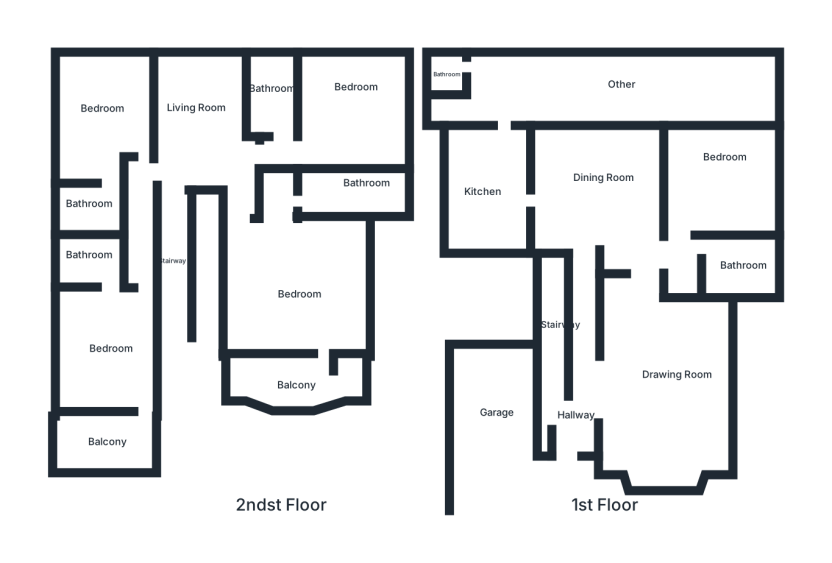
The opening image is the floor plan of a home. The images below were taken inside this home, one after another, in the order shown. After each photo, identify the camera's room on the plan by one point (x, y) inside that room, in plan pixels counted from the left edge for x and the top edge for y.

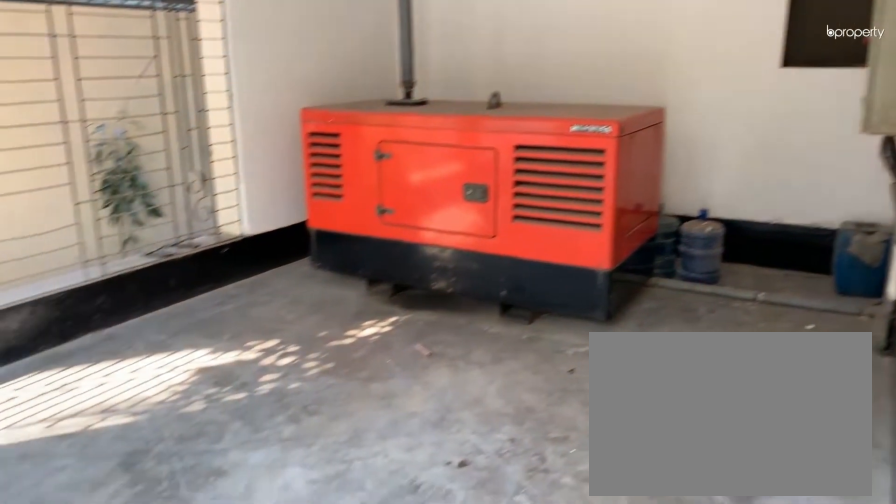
(496, 423)
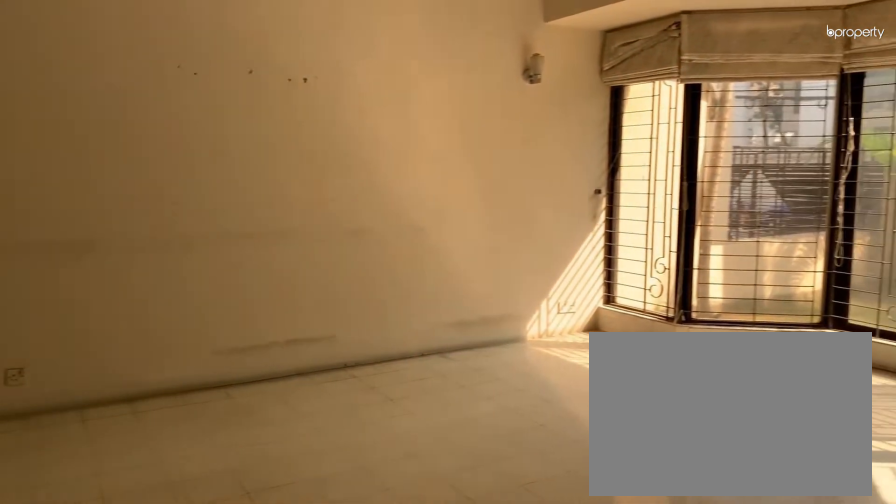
(668, 379)
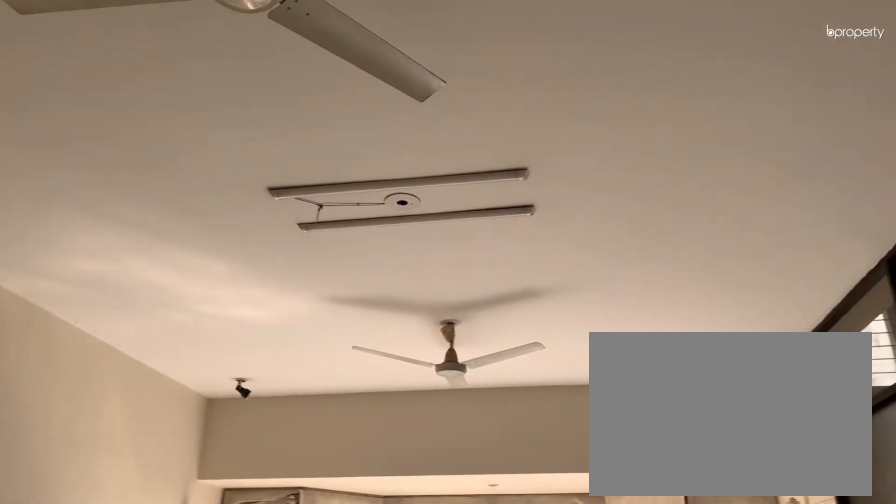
(668, 379)
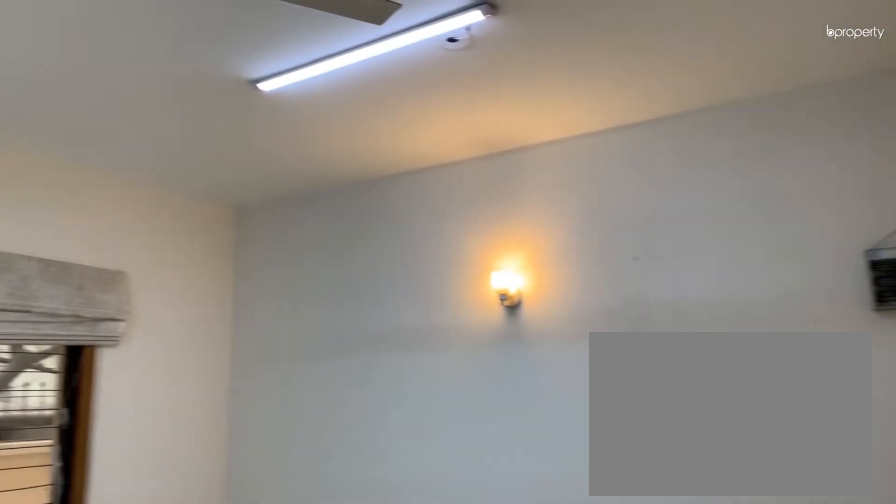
(606, 182)
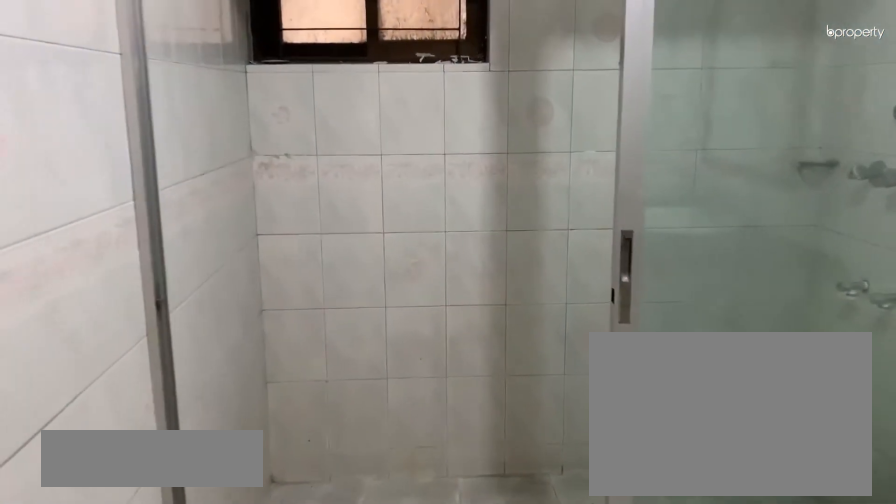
(736, 266)
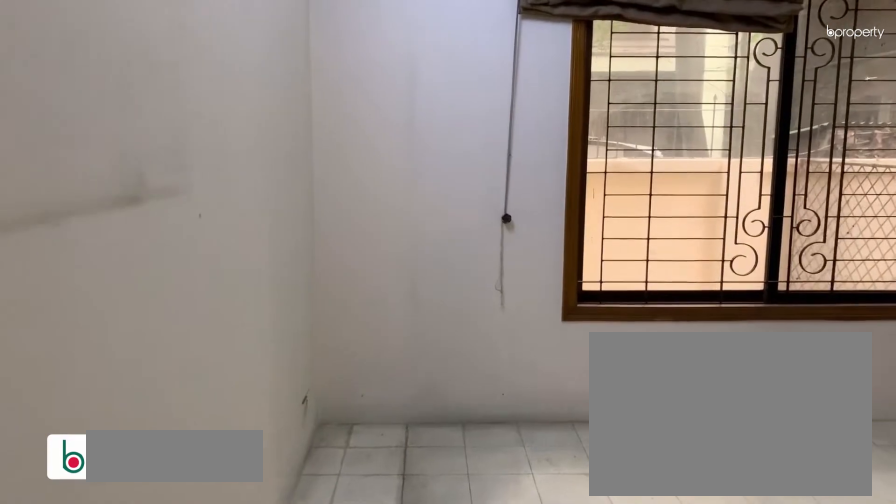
(711, 173)
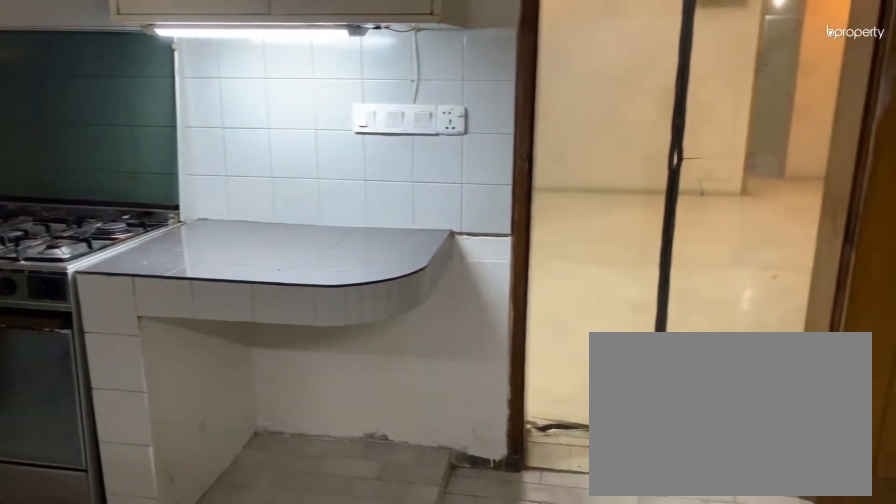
(469, 190)
